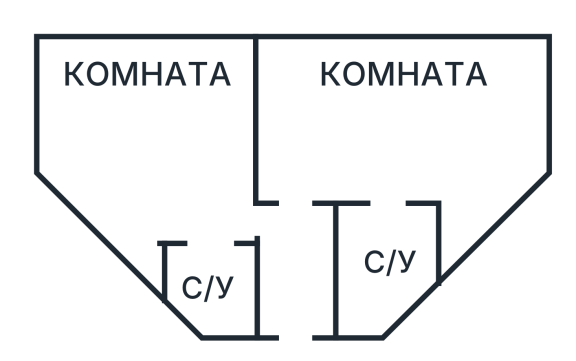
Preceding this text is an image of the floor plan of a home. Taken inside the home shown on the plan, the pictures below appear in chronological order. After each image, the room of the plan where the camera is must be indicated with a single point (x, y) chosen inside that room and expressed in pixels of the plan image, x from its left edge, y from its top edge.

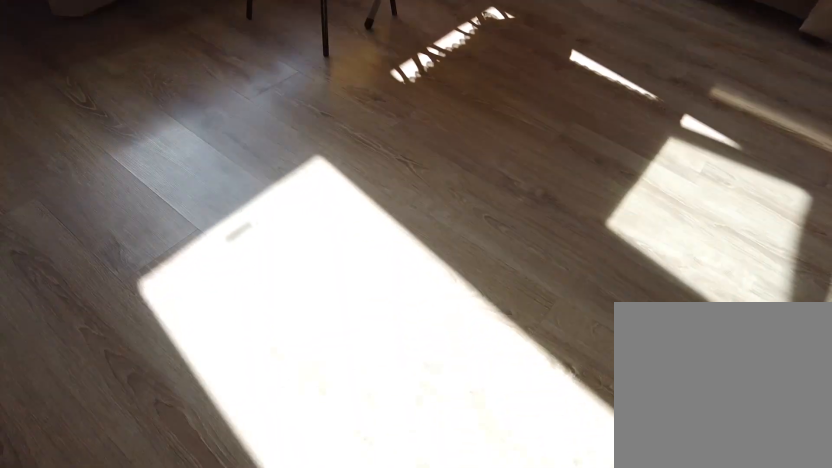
(188, 193)
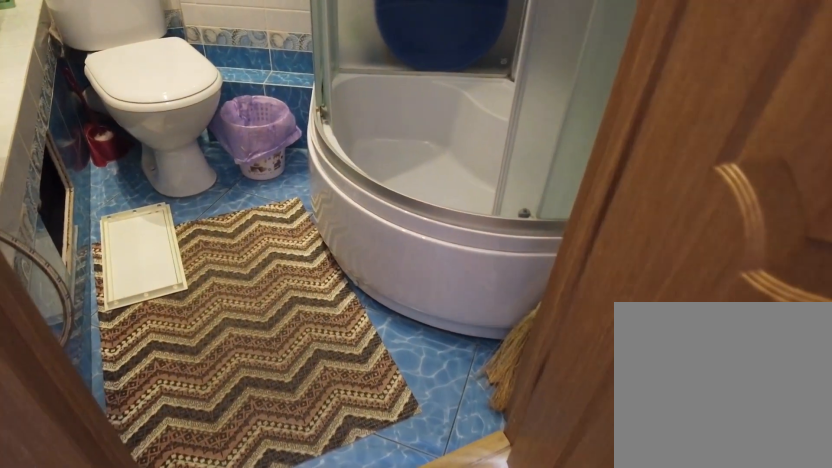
(222, 275)
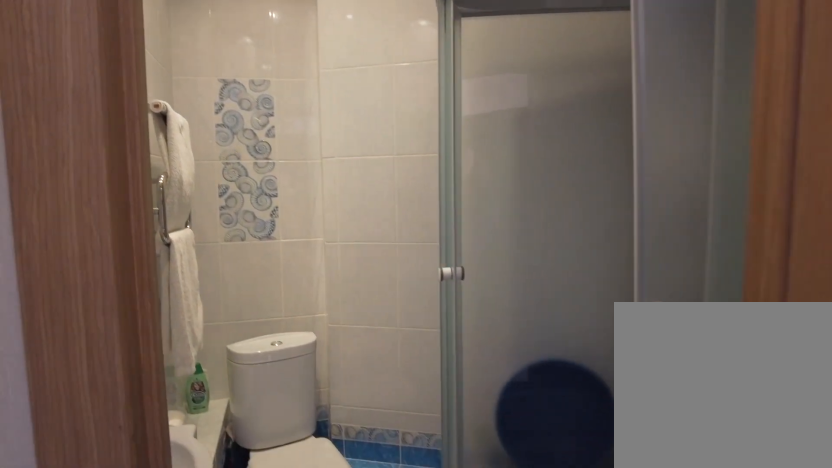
(222, 275)
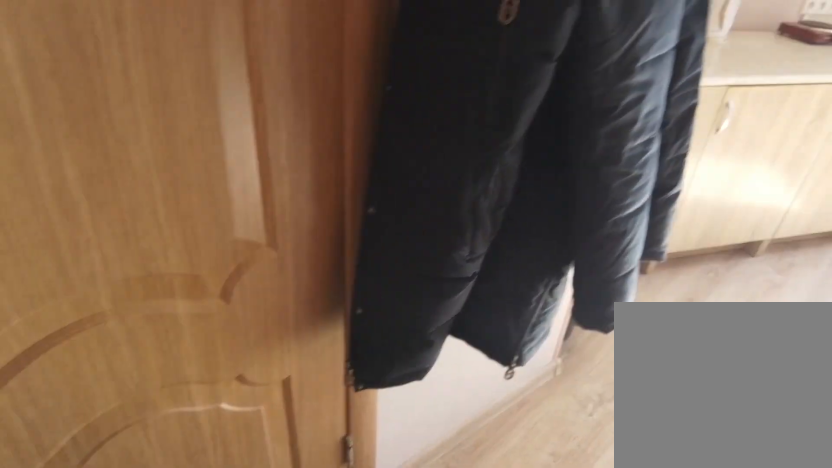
(194, 212)
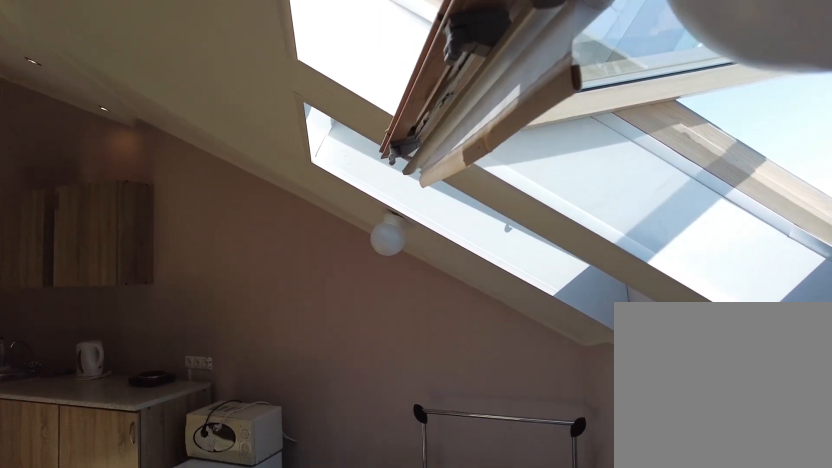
(213, 94)
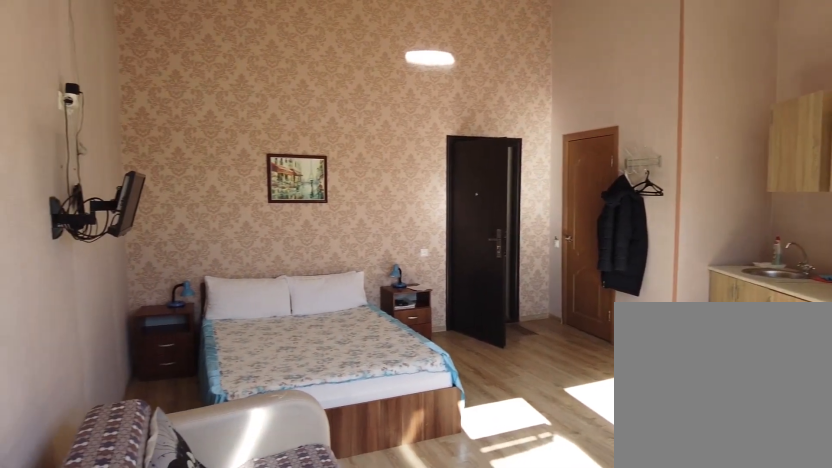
(213, 94)
